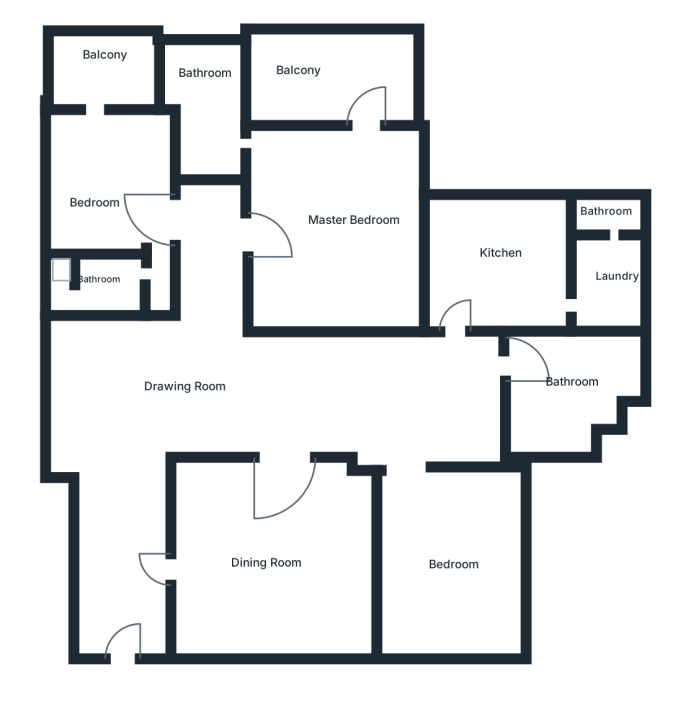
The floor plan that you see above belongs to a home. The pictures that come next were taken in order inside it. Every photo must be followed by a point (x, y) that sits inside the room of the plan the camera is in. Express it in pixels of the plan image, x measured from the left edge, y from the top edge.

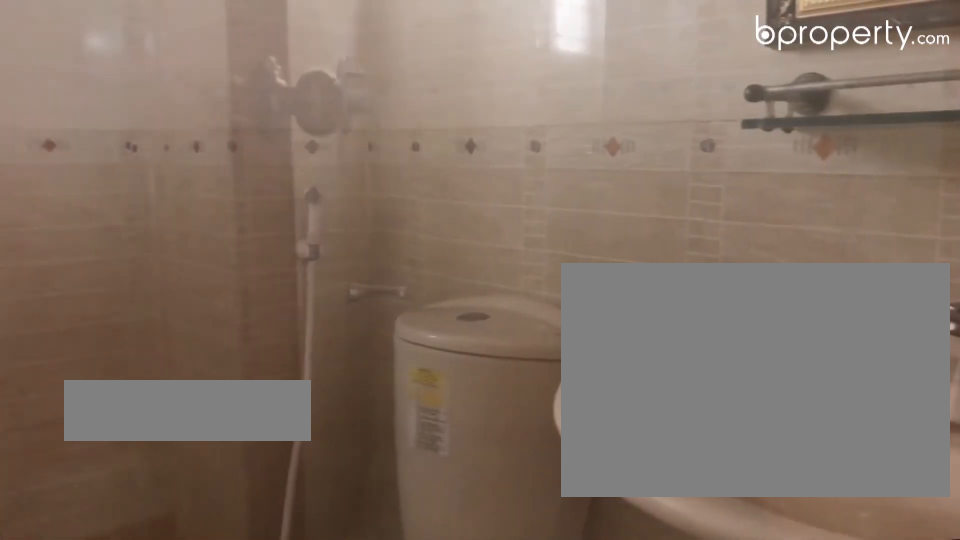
(577, 376)
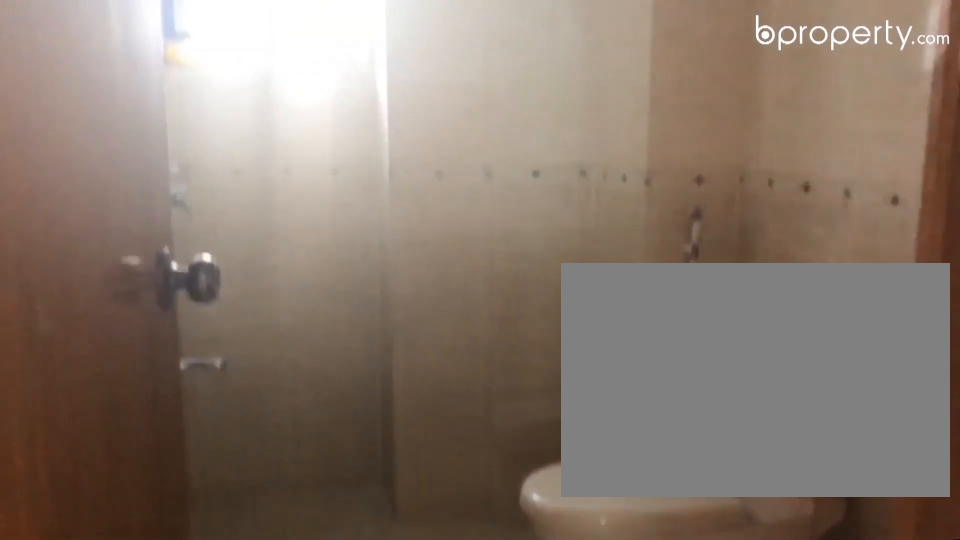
(577, 376)
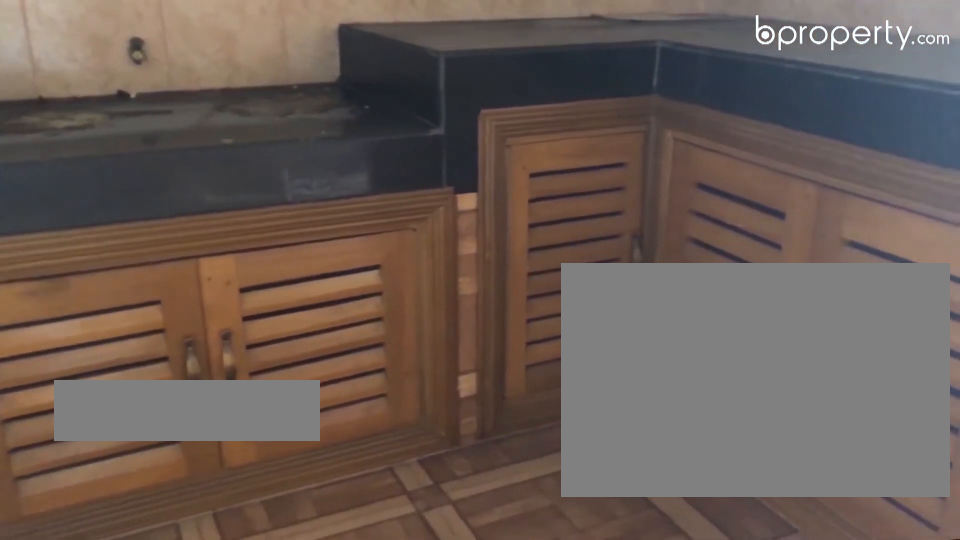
(493, 268)
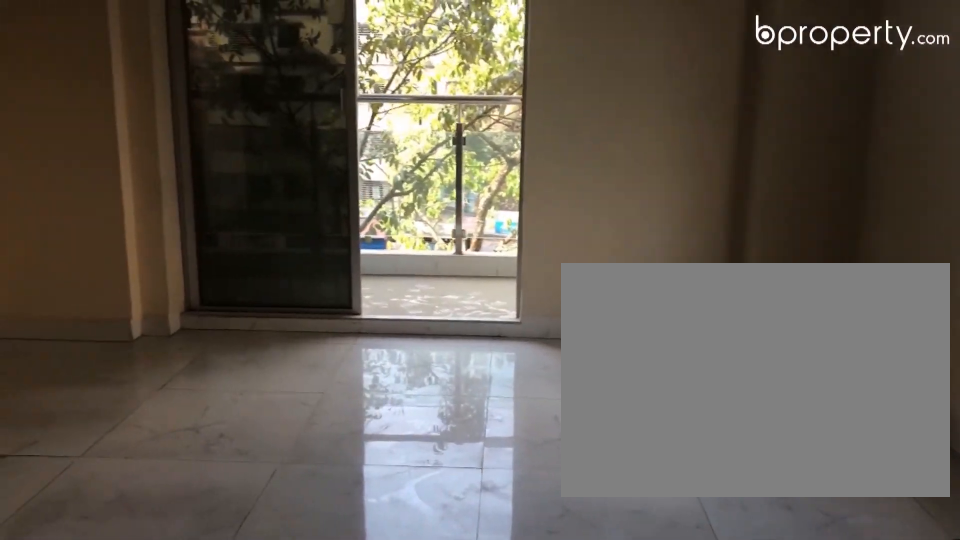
(336, 224)
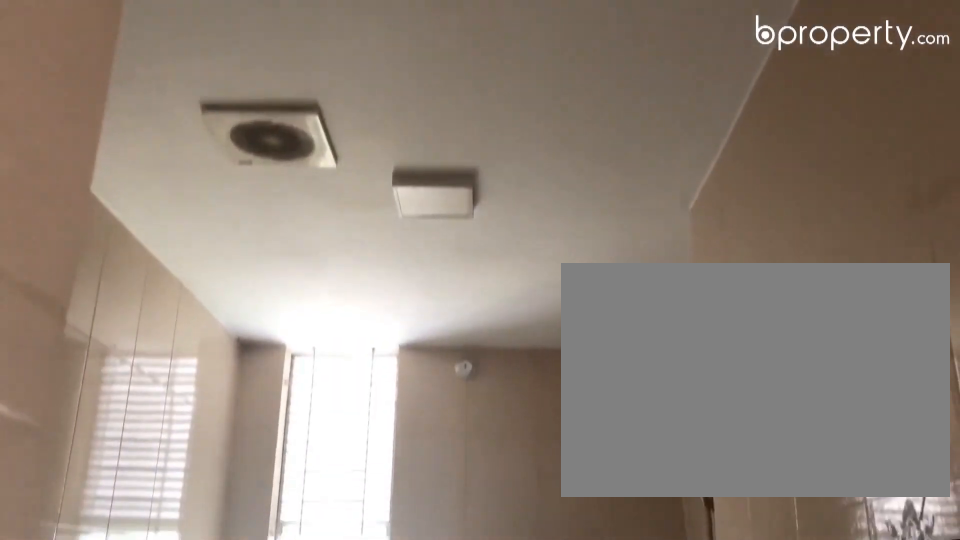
(197, 100)
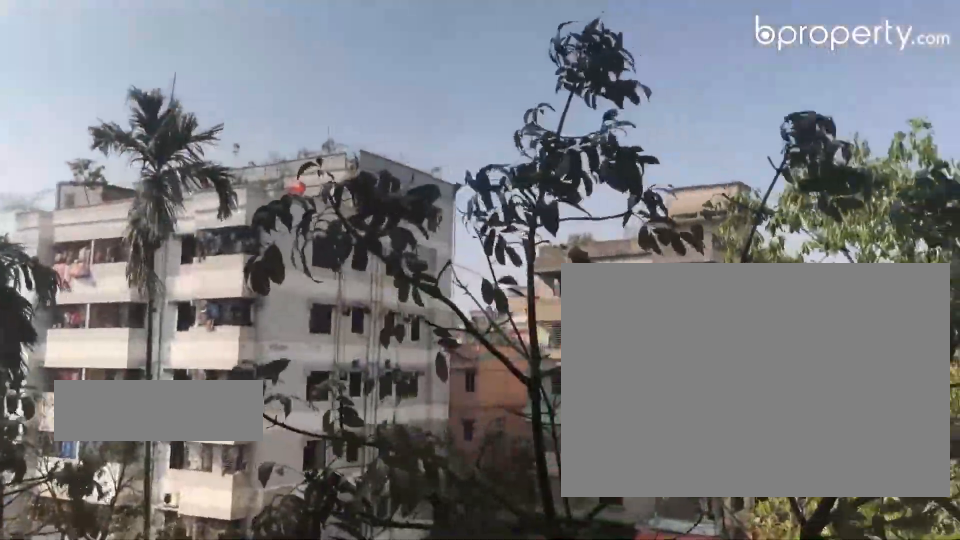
(332, 74)
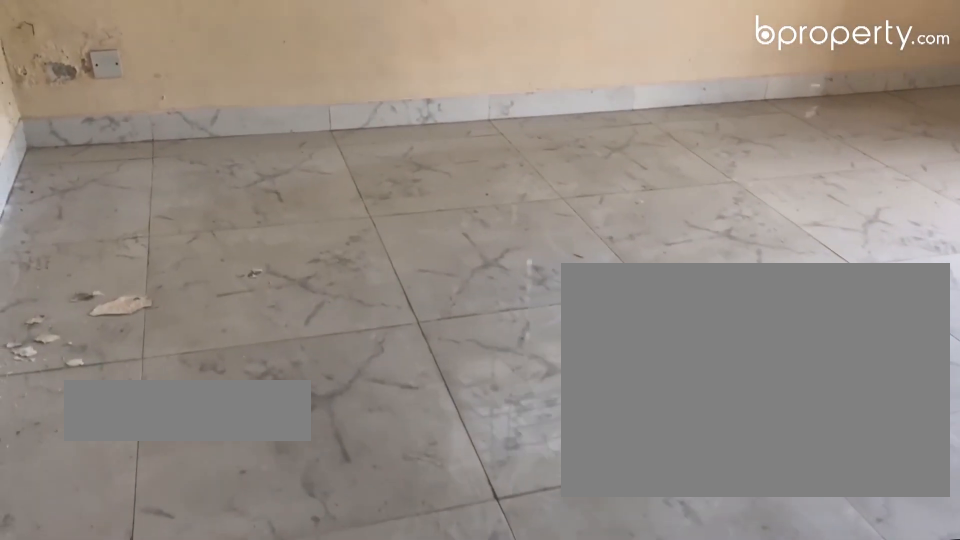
(95, 180)
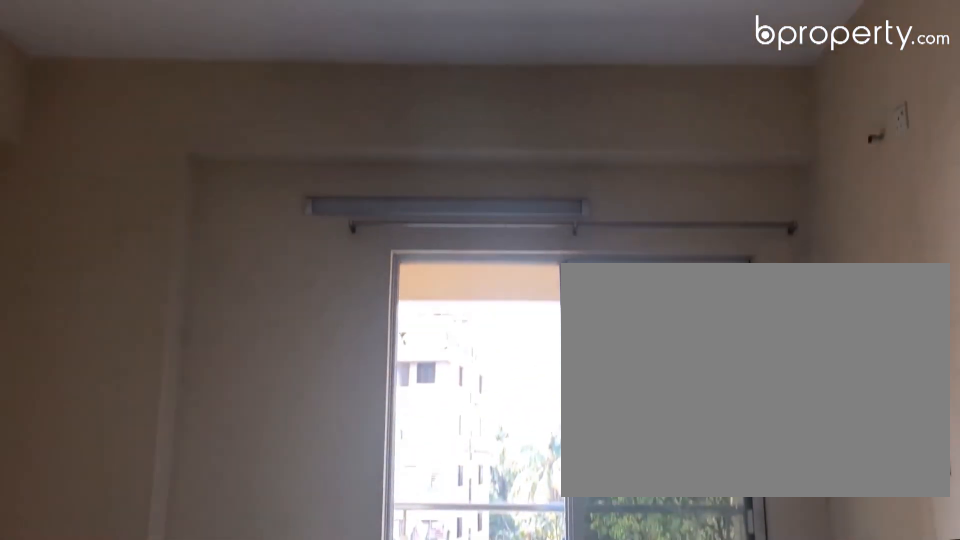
(94, 180)
